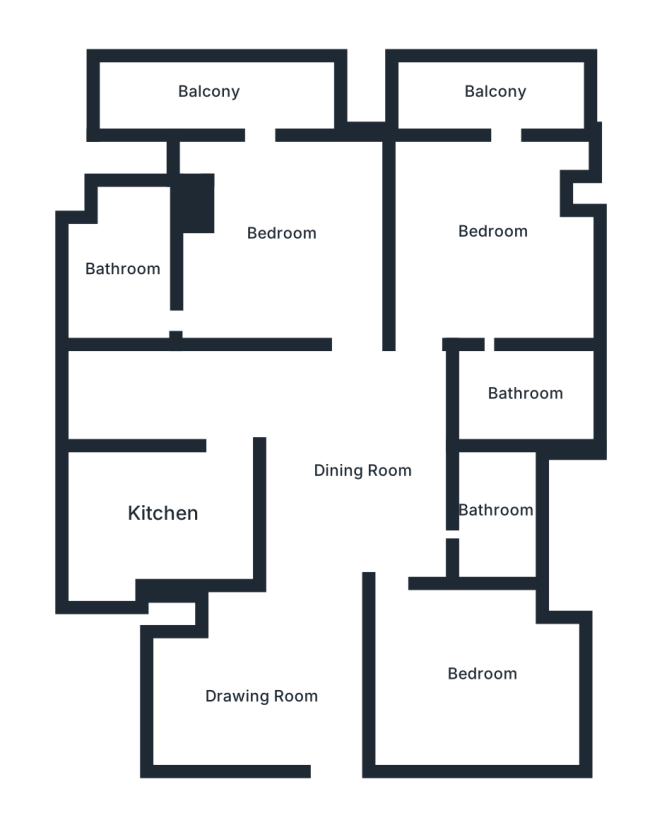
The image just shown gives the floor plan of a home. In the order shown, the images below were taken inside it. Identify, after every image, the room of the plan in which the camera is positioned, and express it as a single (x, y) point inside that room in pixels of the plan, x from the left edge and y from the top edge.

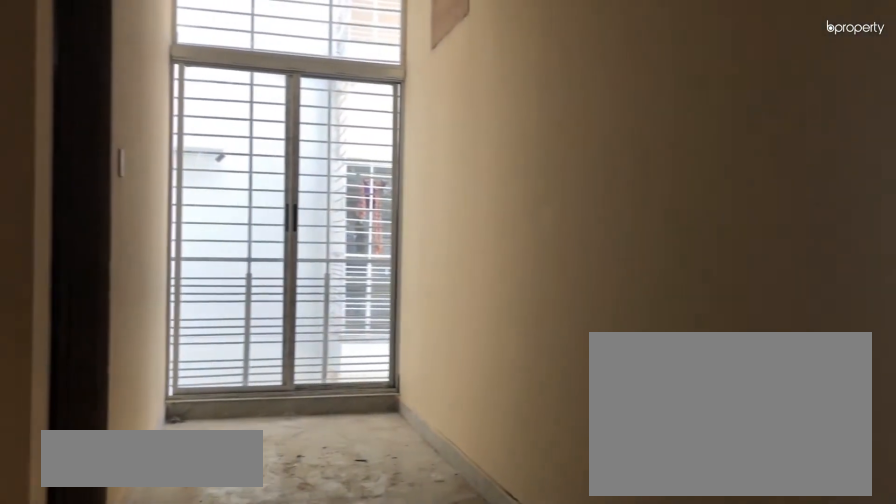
(361, 470)
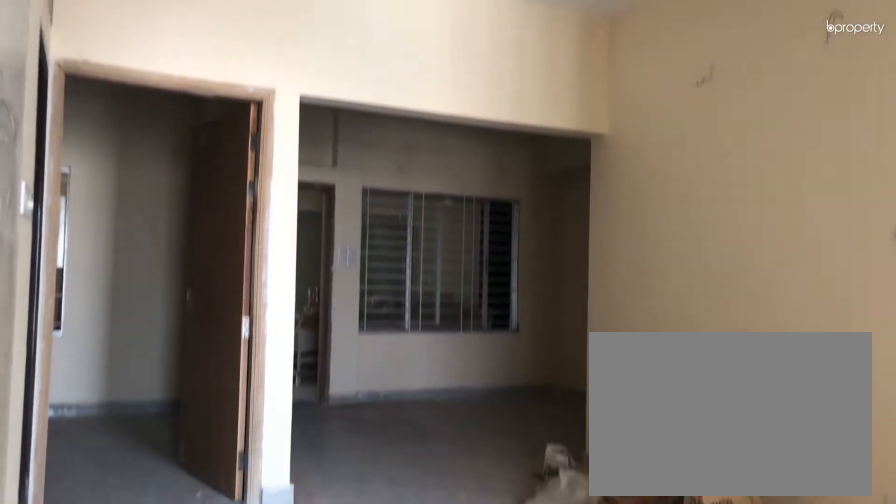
(360, 470)
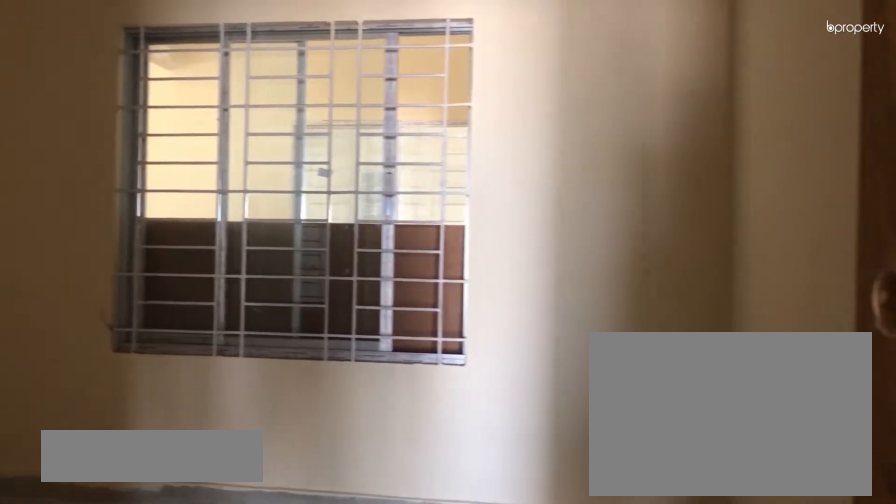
(483, 677)
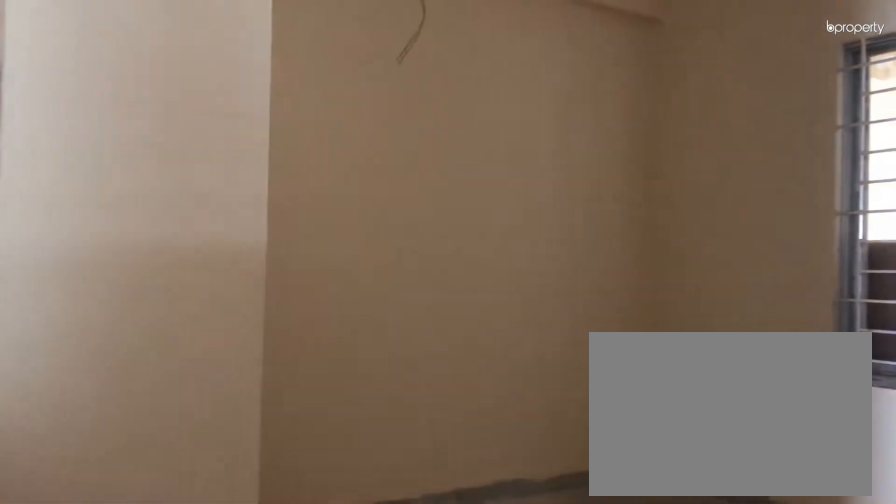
(483, 677)
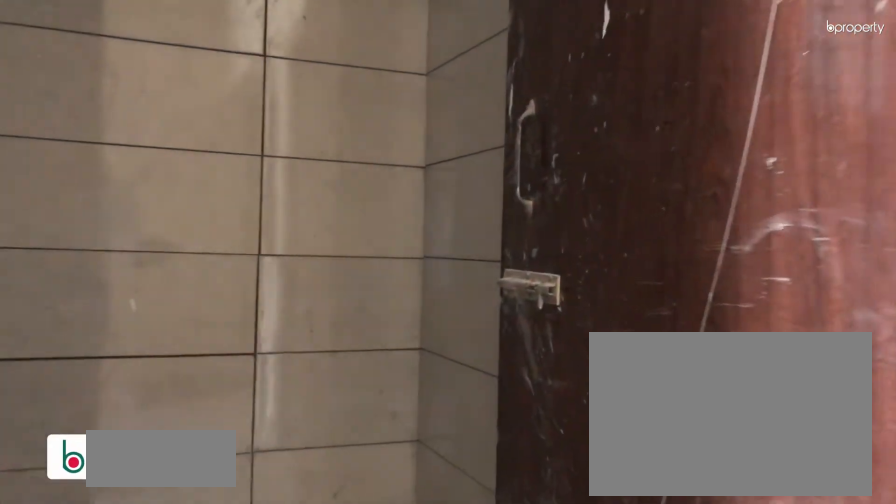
(493, 507)
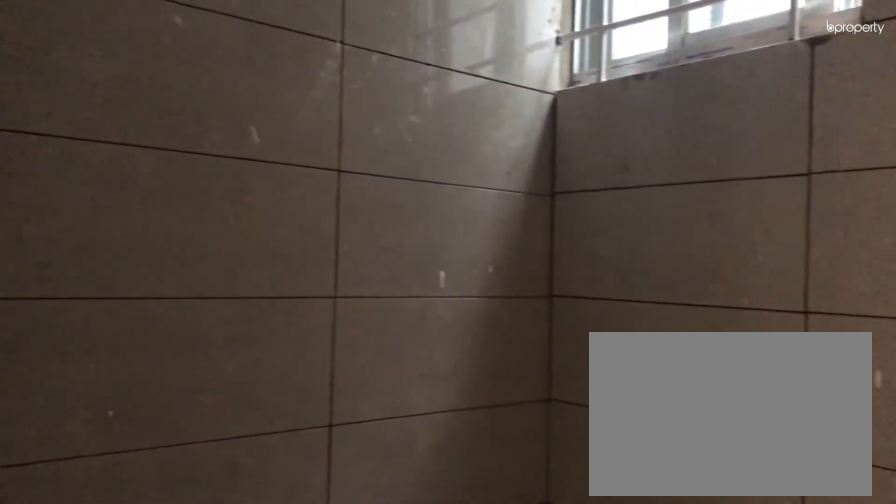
(493, 507)
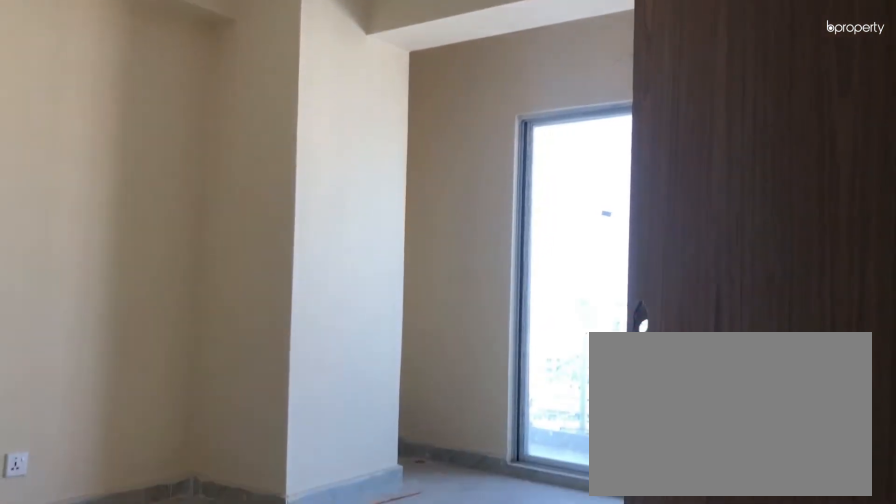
(283, 233)
